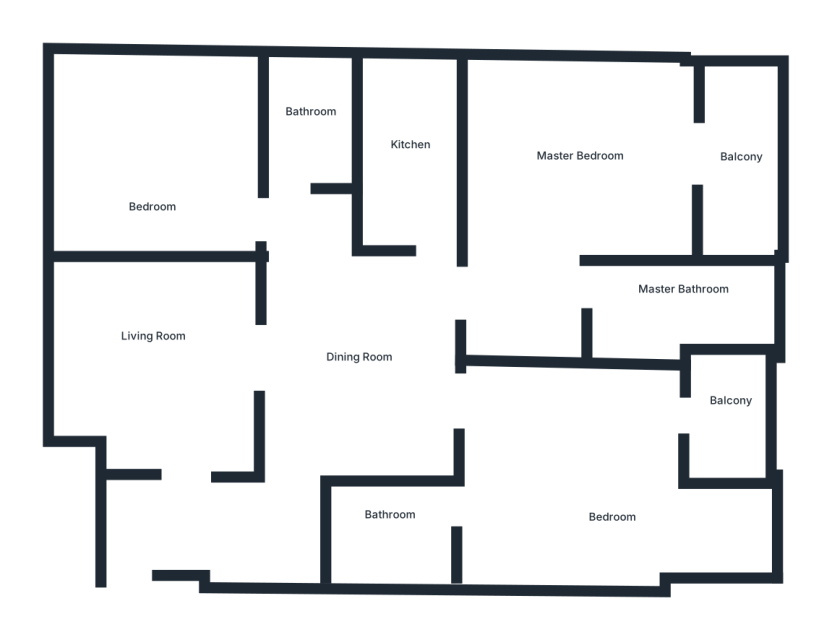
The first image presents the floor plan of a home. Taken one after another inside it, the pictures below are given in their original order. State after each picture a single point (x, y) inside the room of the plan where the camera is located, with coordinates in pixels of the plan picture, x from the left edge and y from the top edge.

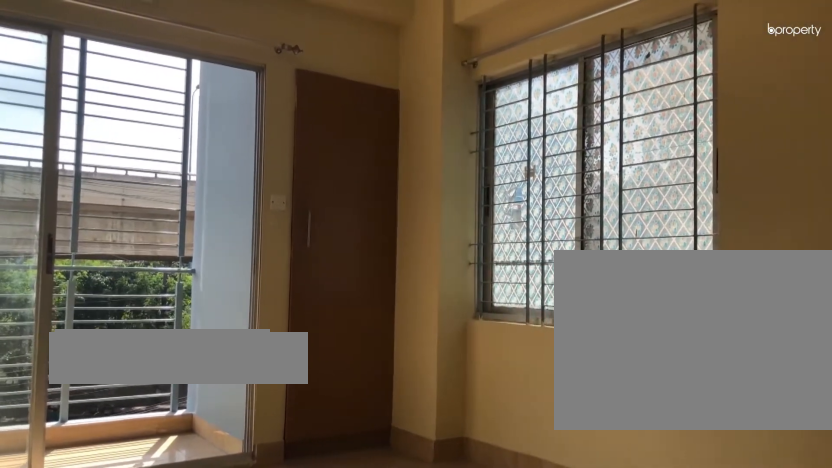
(600, 492)
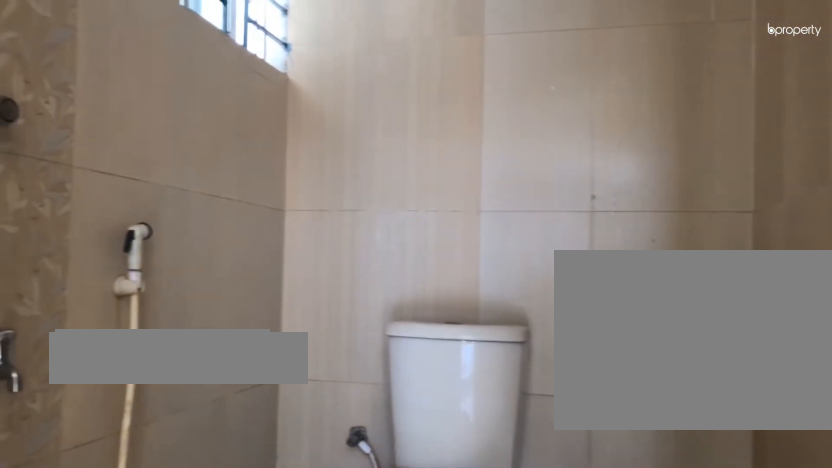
(376, 515)
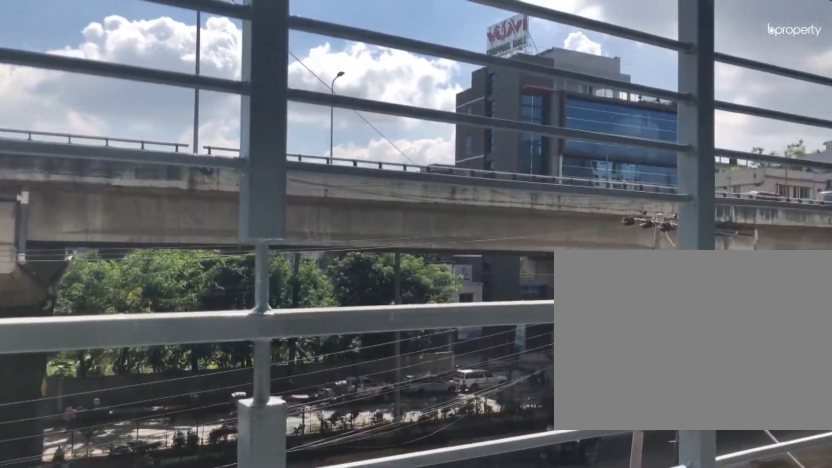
(755, 162)
